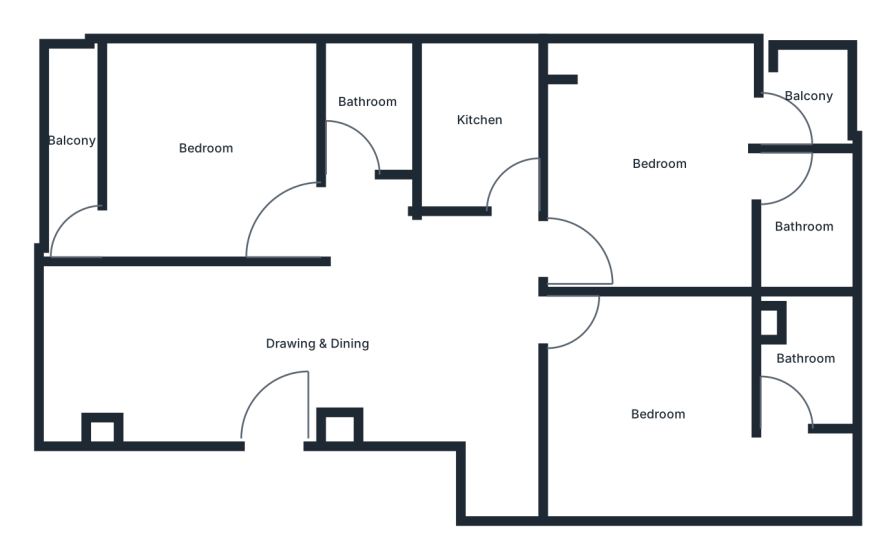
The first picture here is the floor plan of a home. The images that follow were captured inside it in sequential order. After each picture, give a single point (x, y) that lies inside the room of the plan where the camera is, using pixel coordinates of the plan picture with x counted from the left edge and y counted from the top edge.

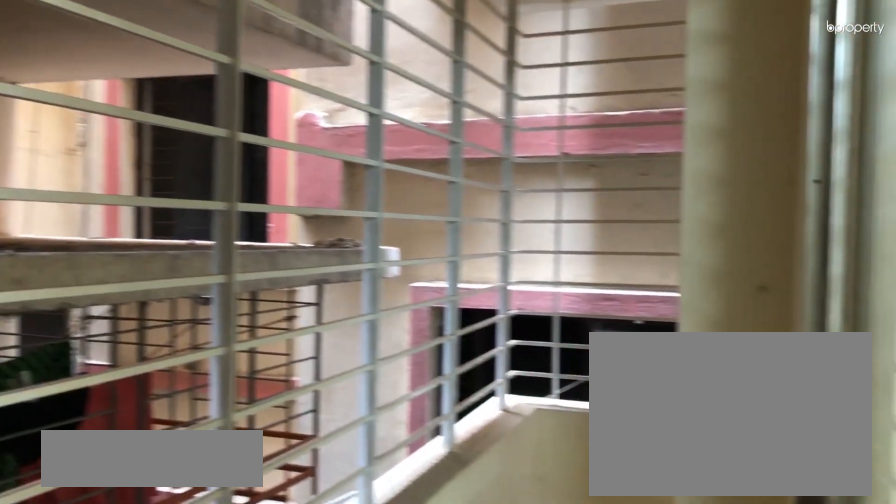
(69, 150)
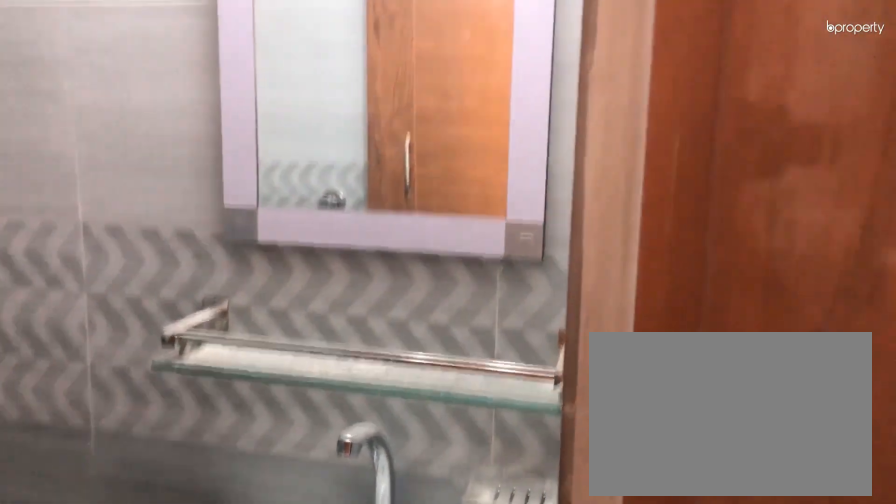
(366, 111)
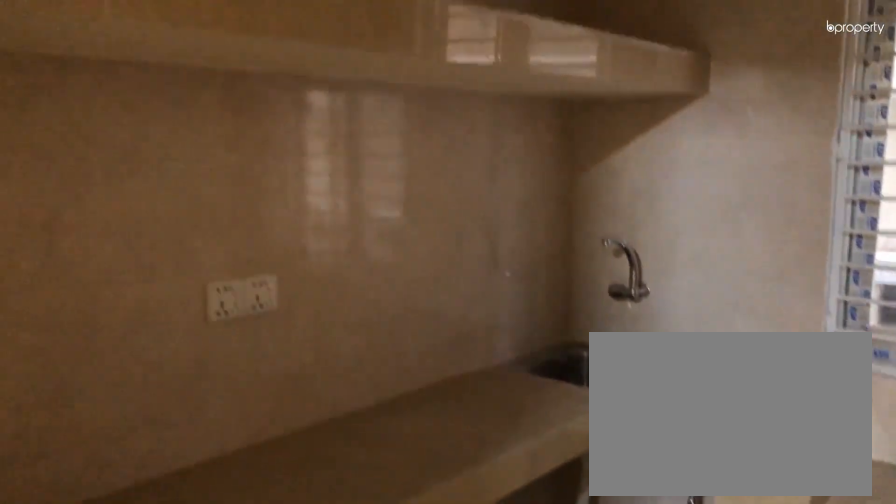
(476, 124)
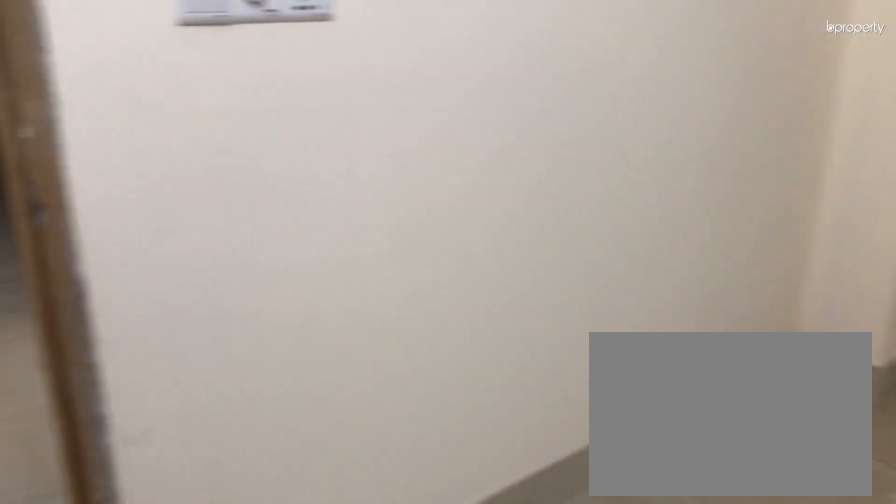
(655, 167)
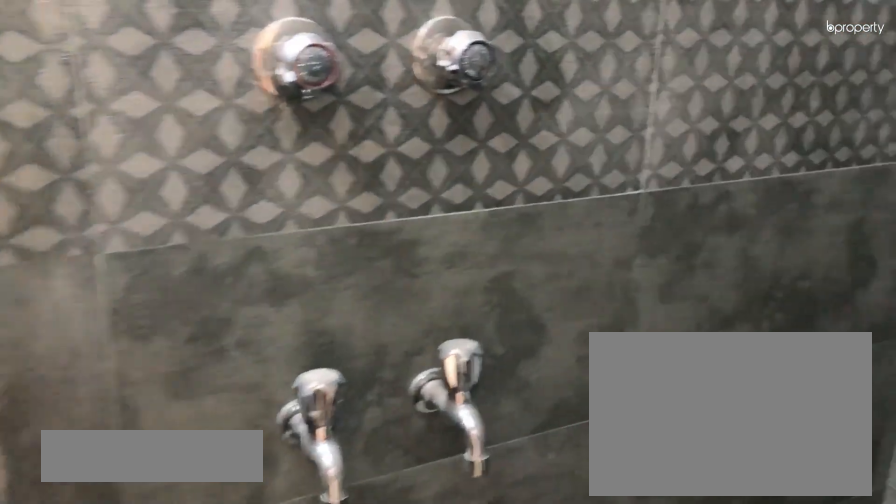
(800, 220)
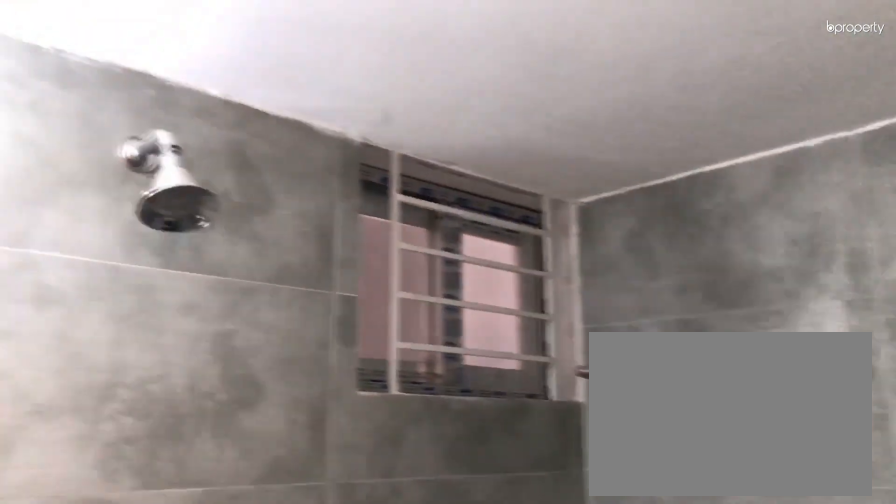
(800, 220)
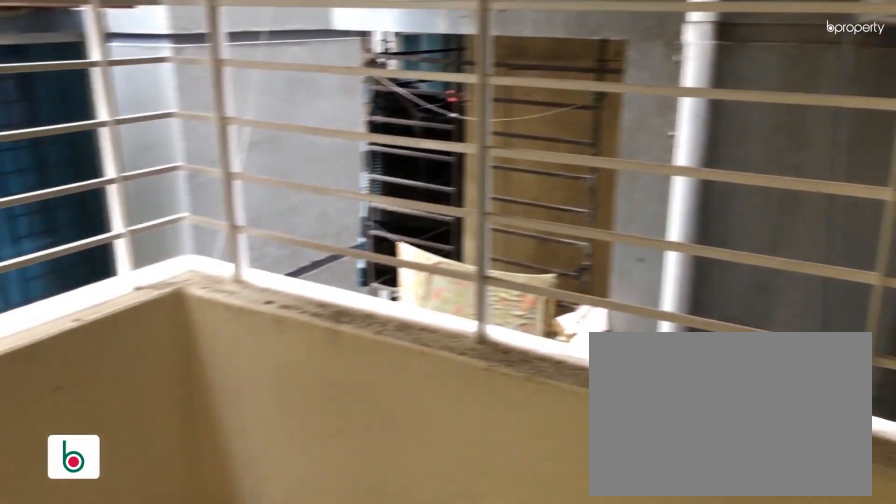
(799, 96)
